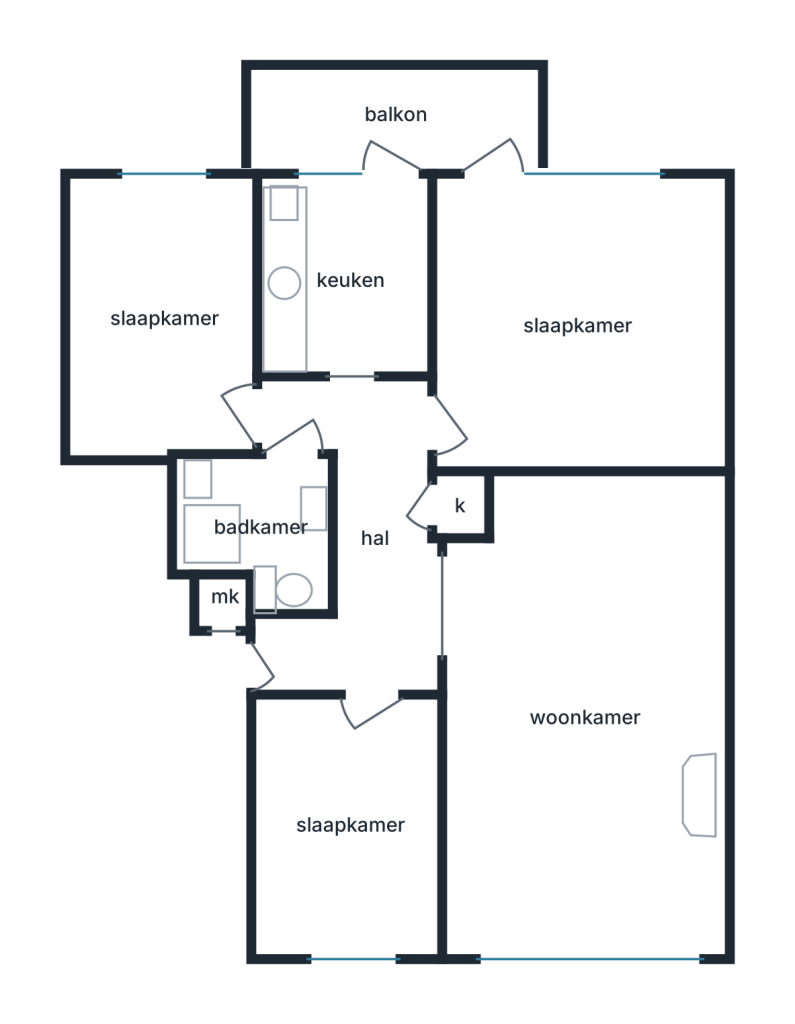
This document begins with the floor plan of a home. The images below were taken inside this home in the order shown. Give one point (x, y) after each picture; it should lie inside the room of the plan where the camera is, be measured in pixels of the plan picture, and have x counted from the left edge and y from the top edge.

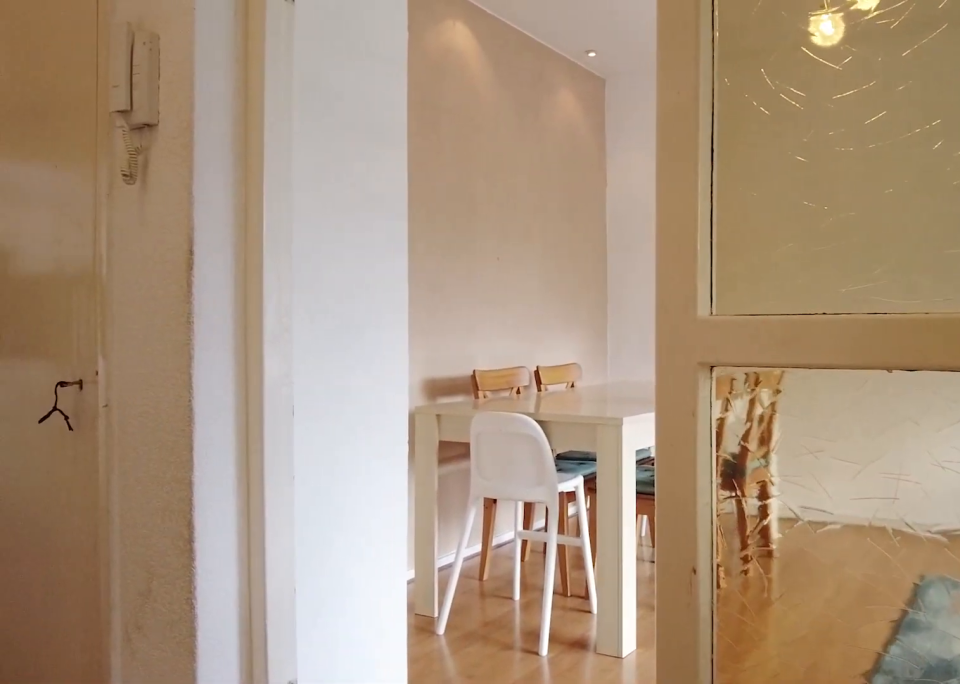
(362, 536)
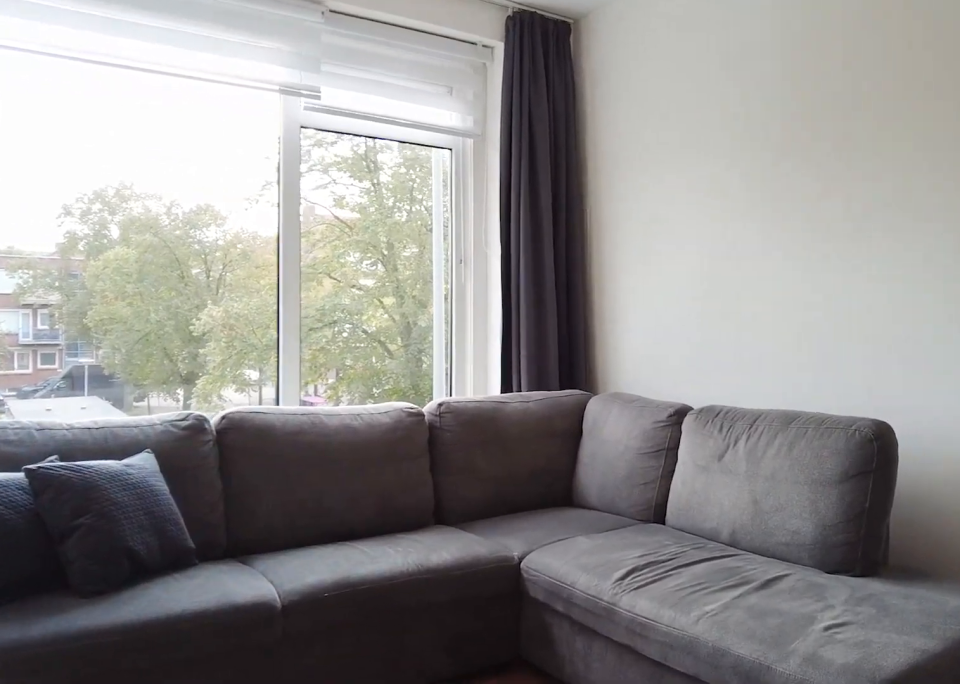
(583, 715)
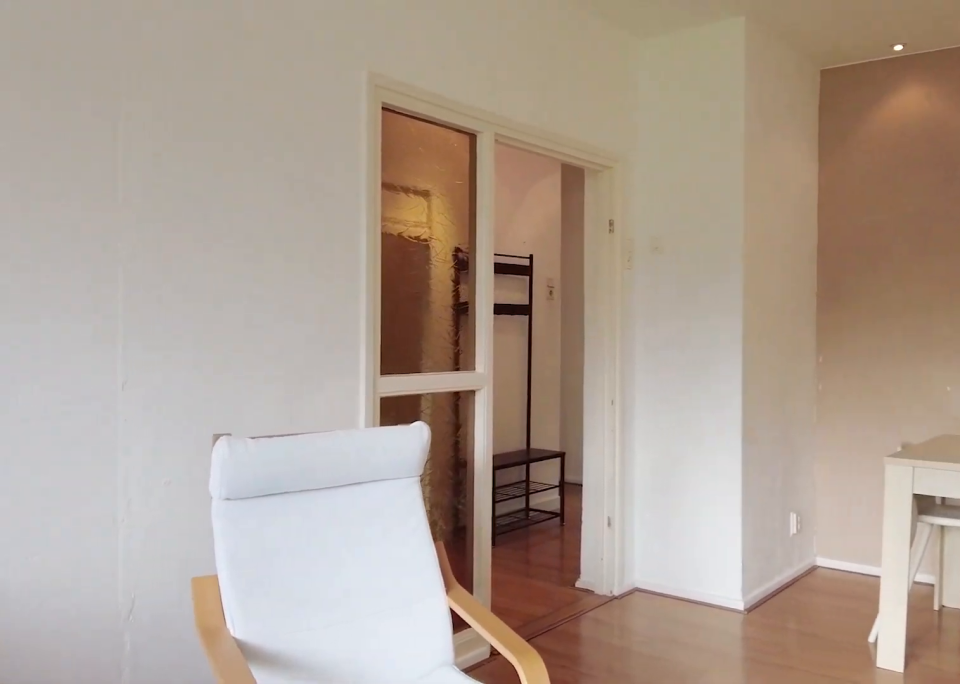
(583, 715)
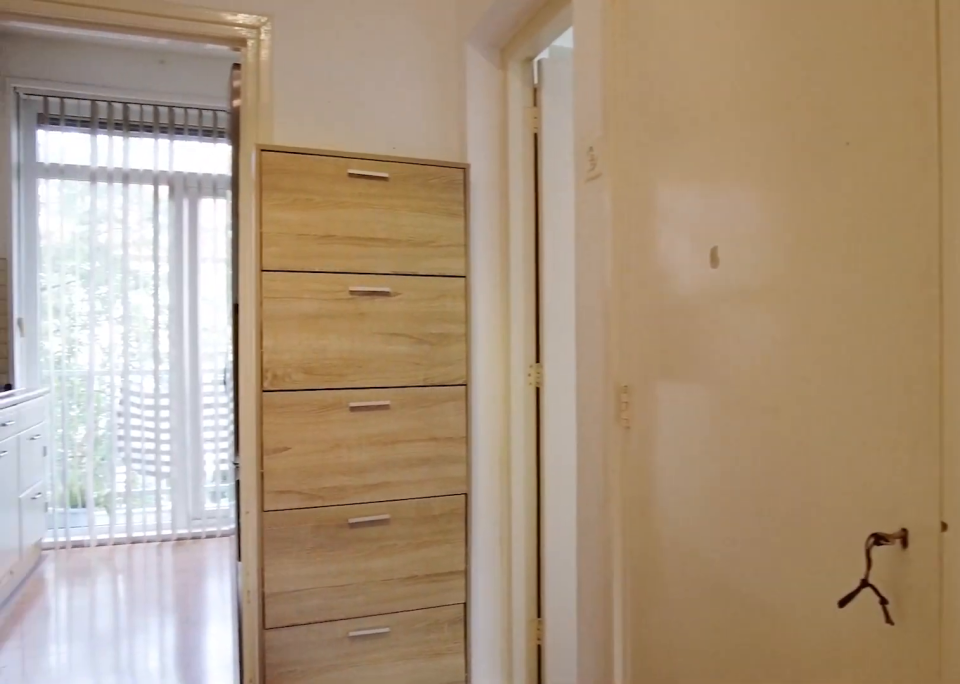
(362, 537)
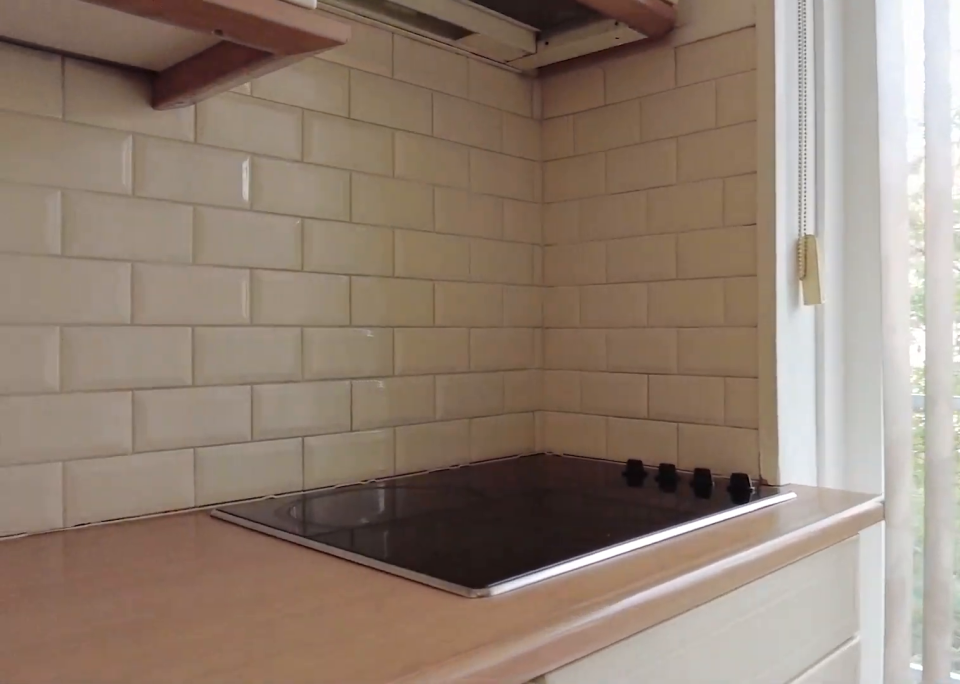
(347, 280)
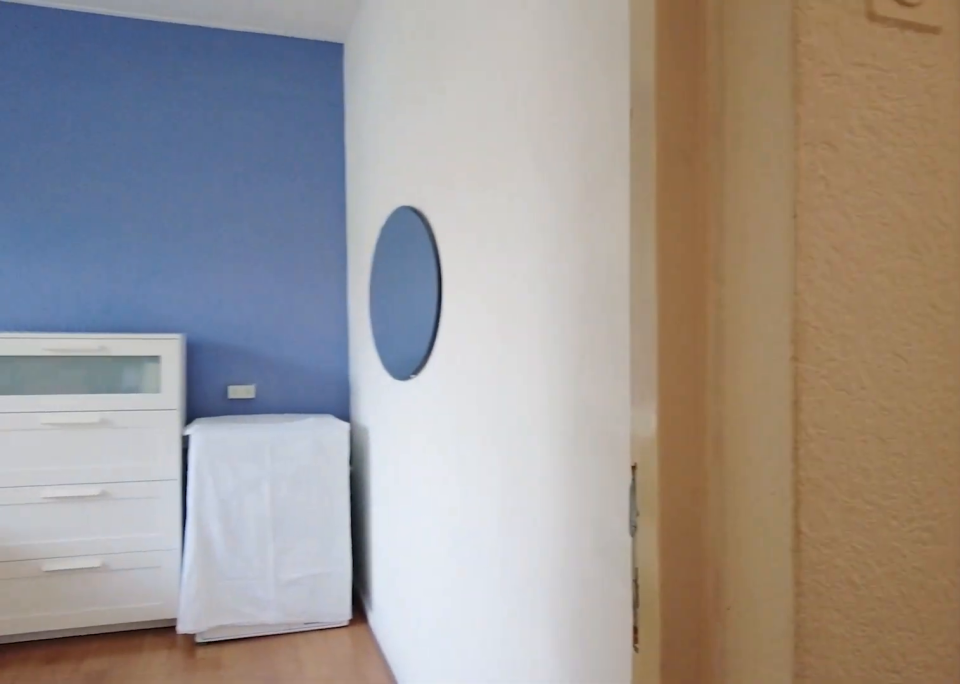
(363, 537)
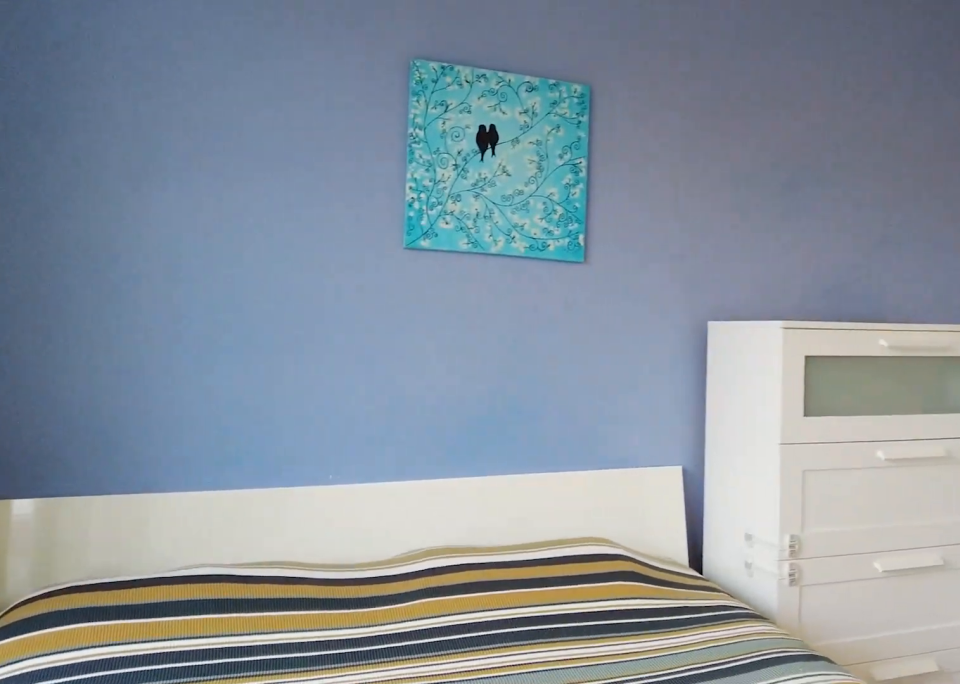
(577, 323)
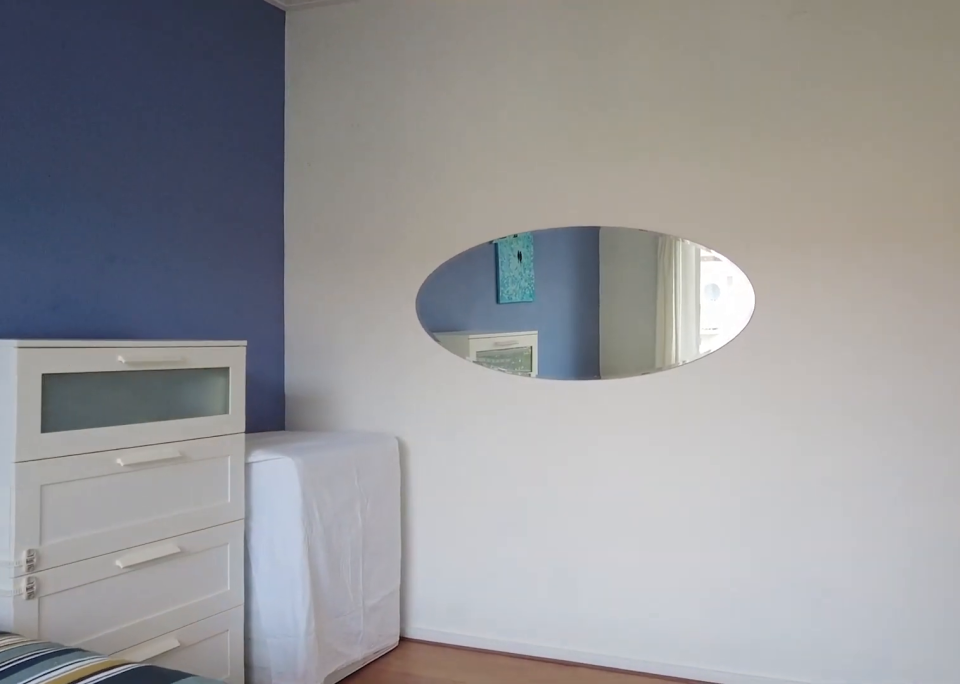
(577, 323)
